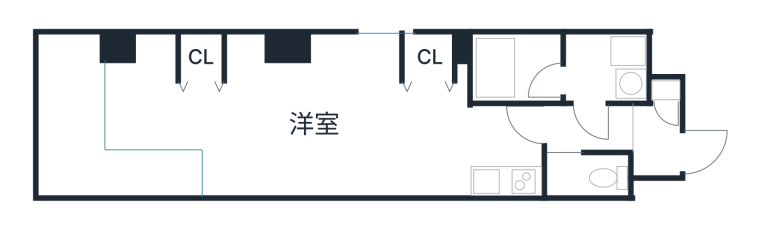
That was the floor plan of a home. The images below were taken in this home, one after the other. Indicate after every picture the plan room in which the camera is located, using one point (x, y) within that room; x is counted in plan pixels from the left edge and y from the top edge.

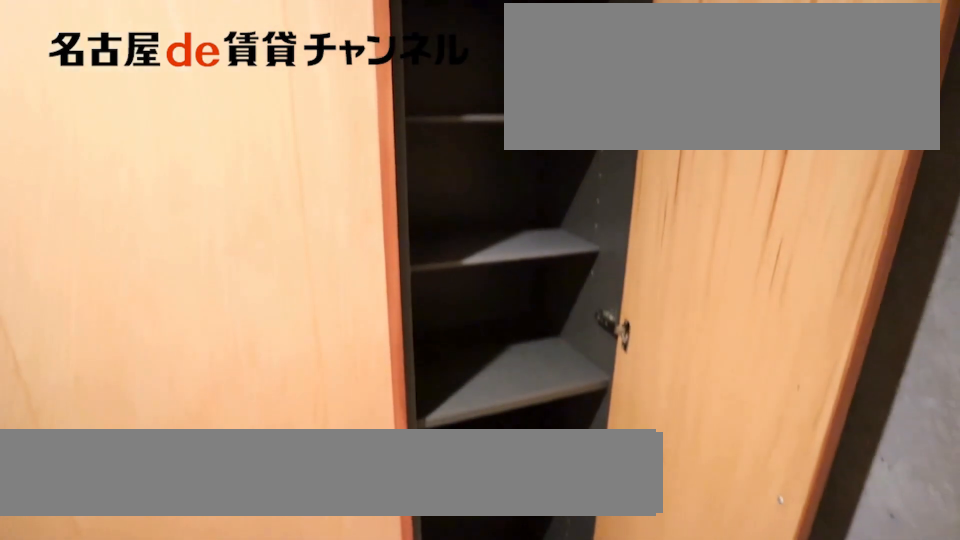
(665, 87)
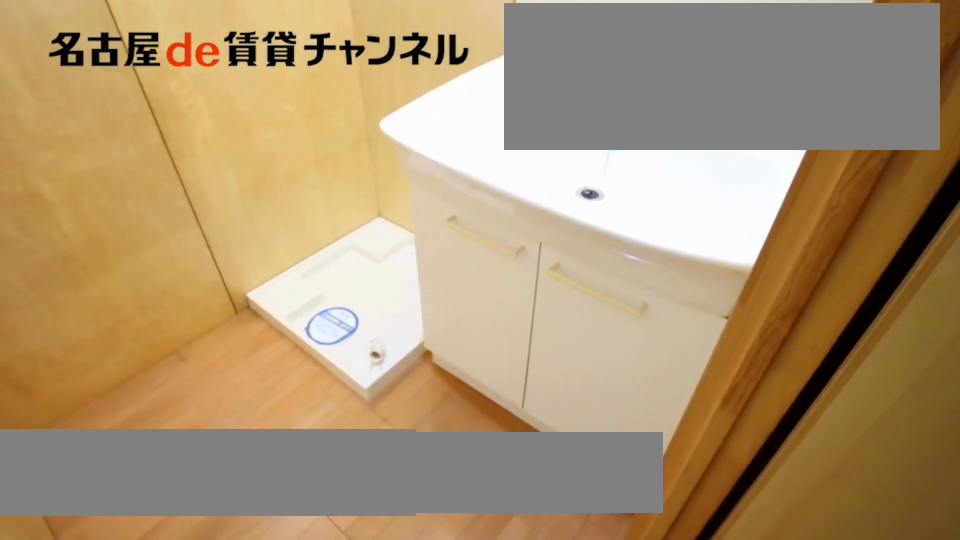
(606, 69)
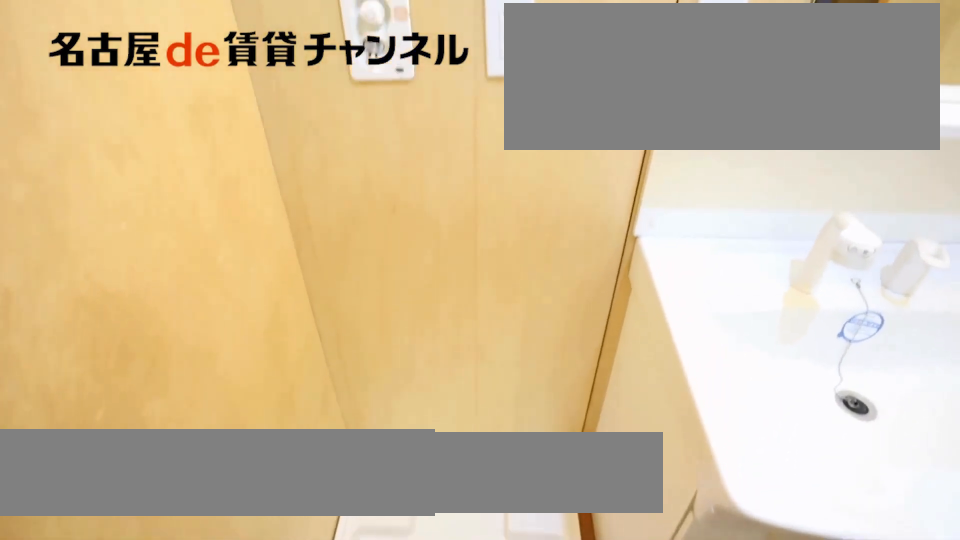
(606, 69)
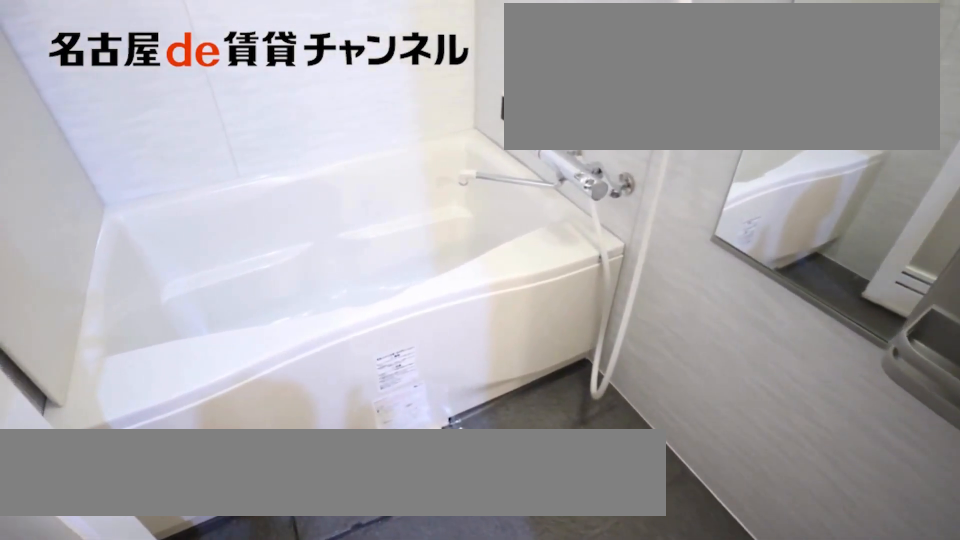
(517, 69)
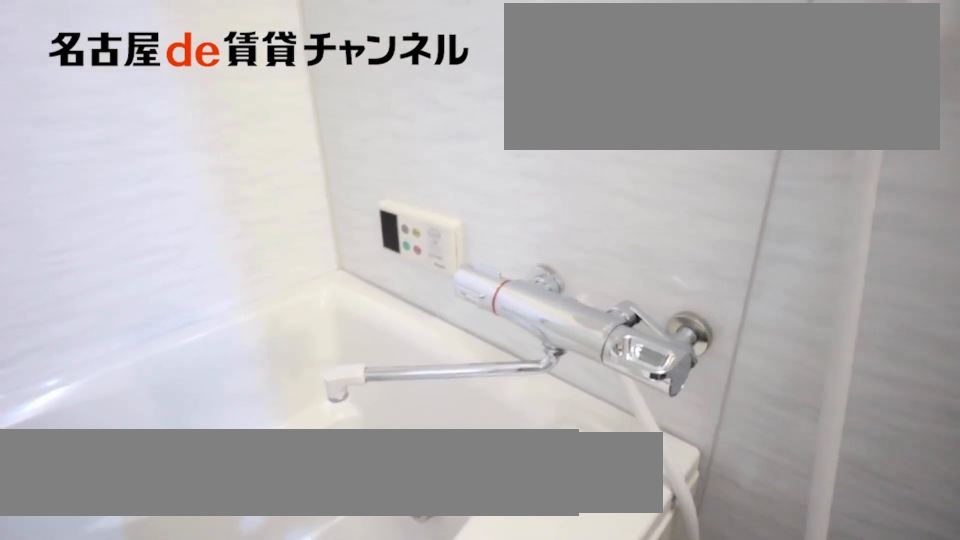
(517, 69)
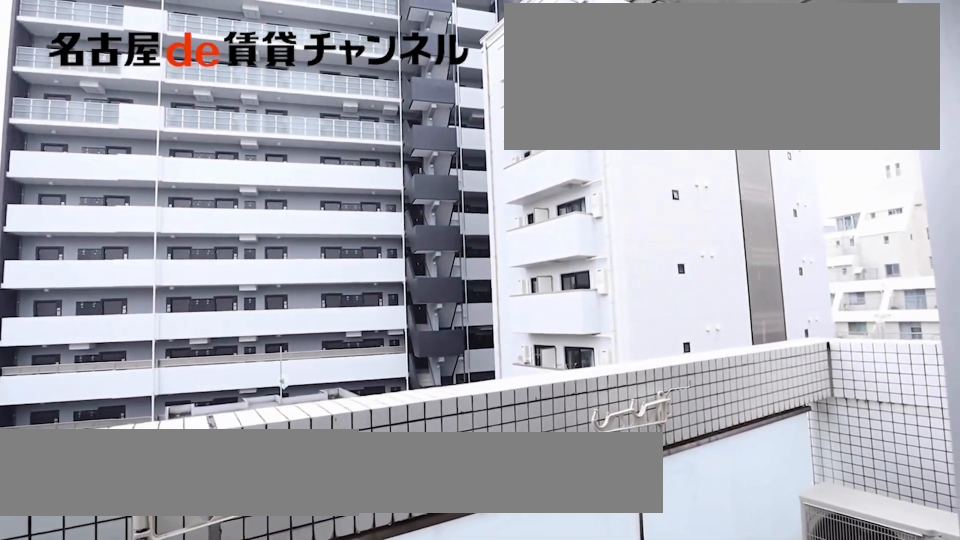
(101, 135)
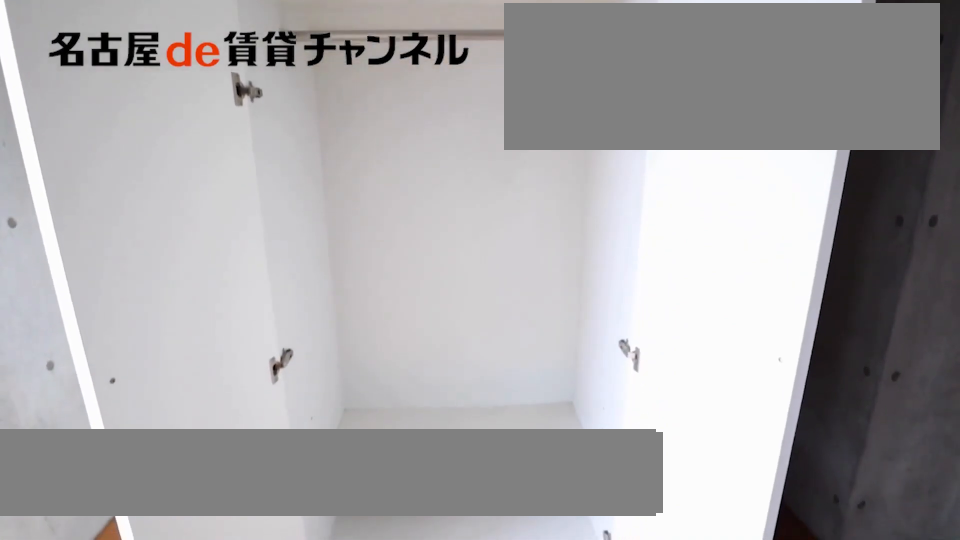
(198, 57)
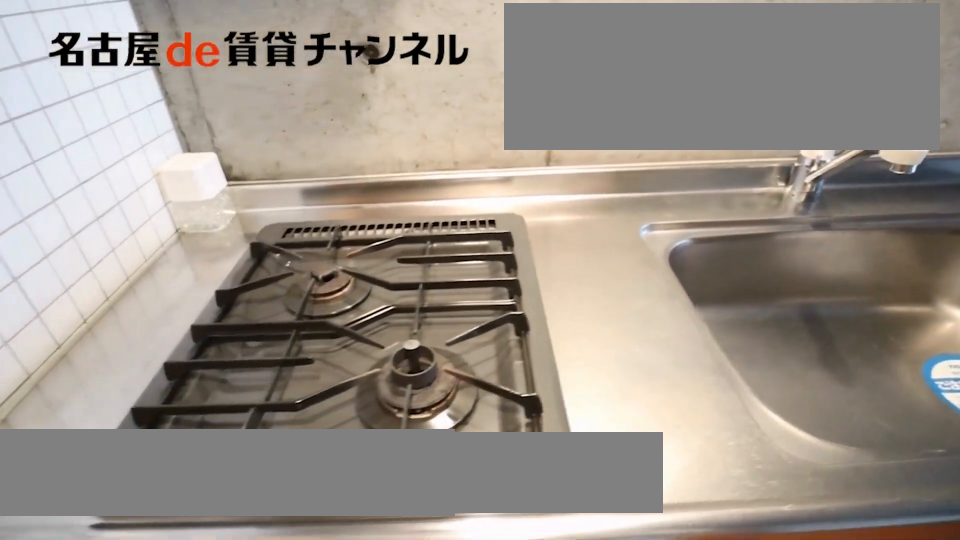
(507, 178)
